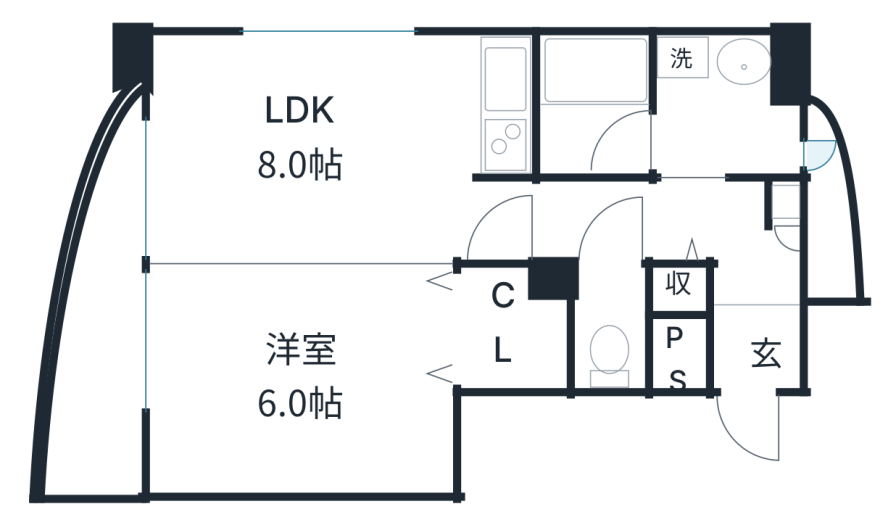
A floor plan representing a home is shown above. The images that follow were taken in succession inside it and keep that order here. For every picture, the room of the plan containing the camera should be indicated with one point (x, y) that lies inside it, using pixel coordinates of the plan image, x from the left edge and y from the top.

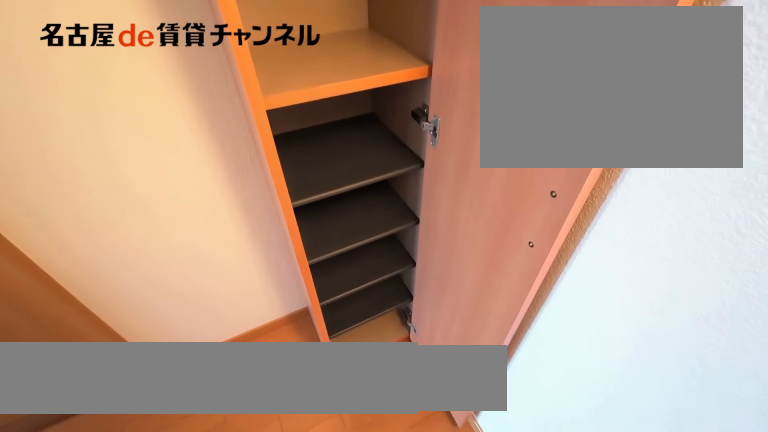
(785, 201)
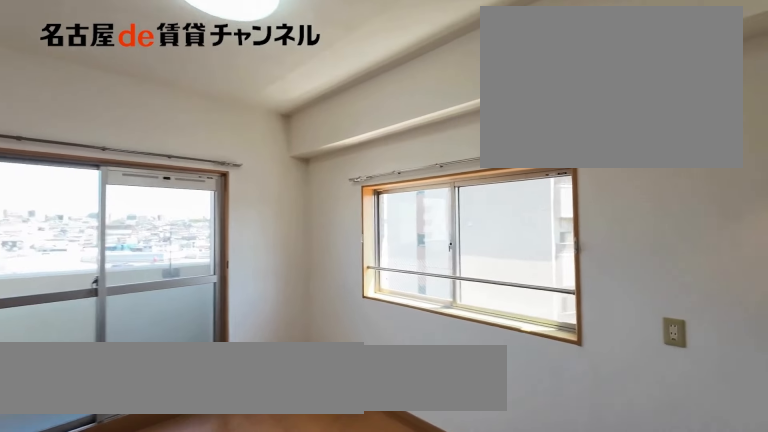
(308, 148)
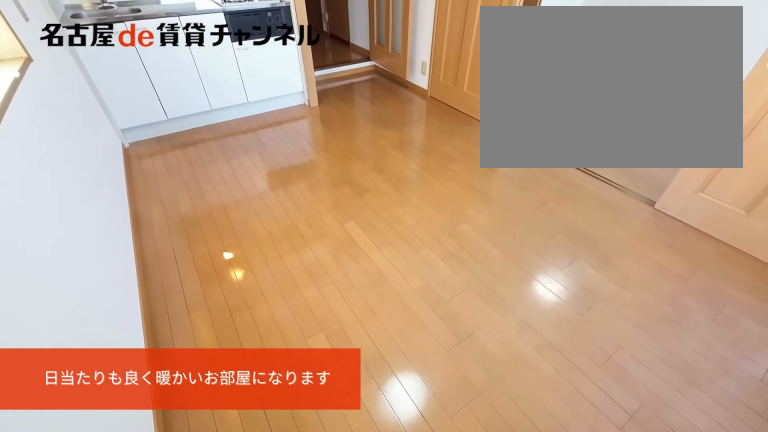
(308, 148)
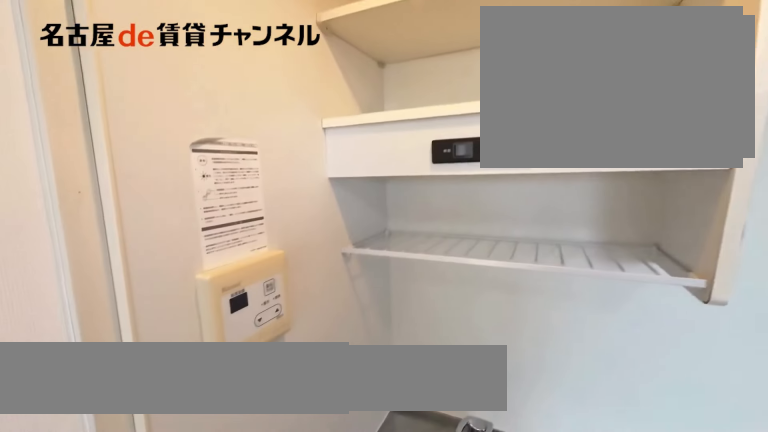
(510, 107)
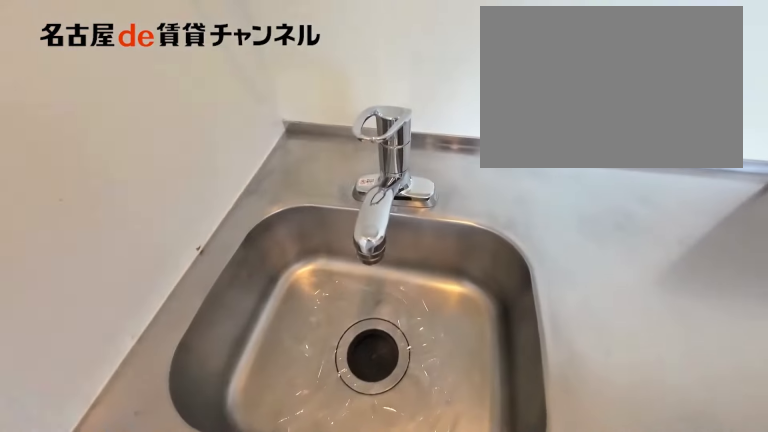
(510, 107)
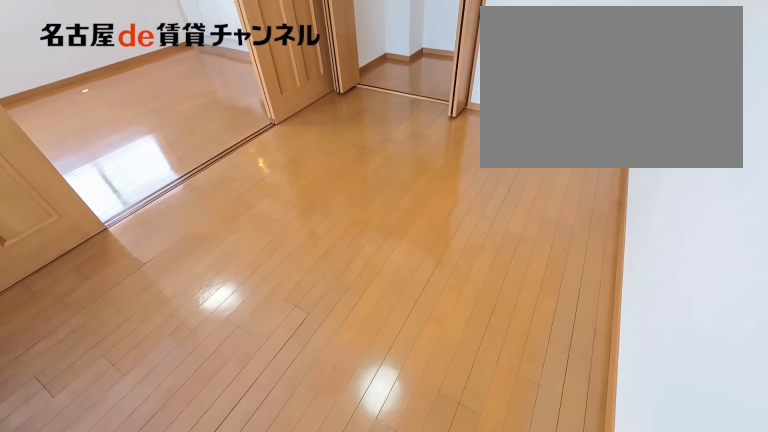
(299, 381)
